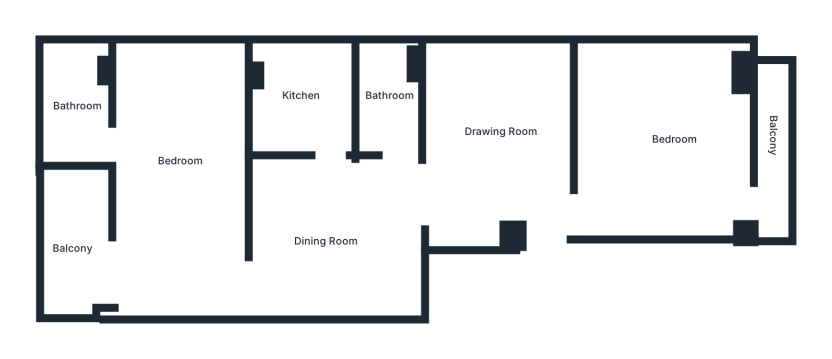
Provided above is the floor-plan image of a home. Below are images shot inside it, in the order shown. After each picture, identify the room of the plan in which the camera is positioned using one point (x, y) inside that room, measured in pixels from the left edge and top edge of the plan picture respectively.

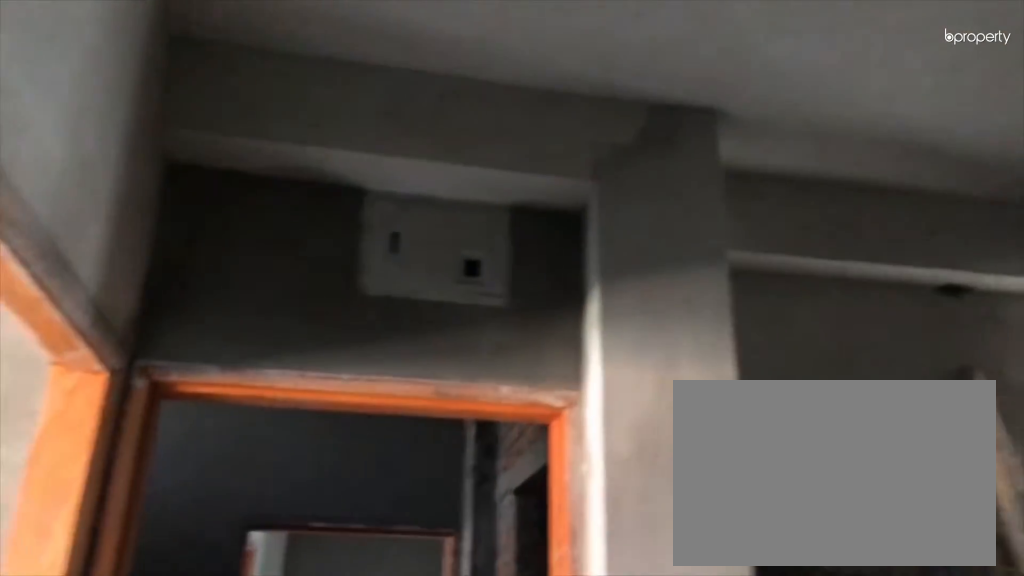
(491, 144)
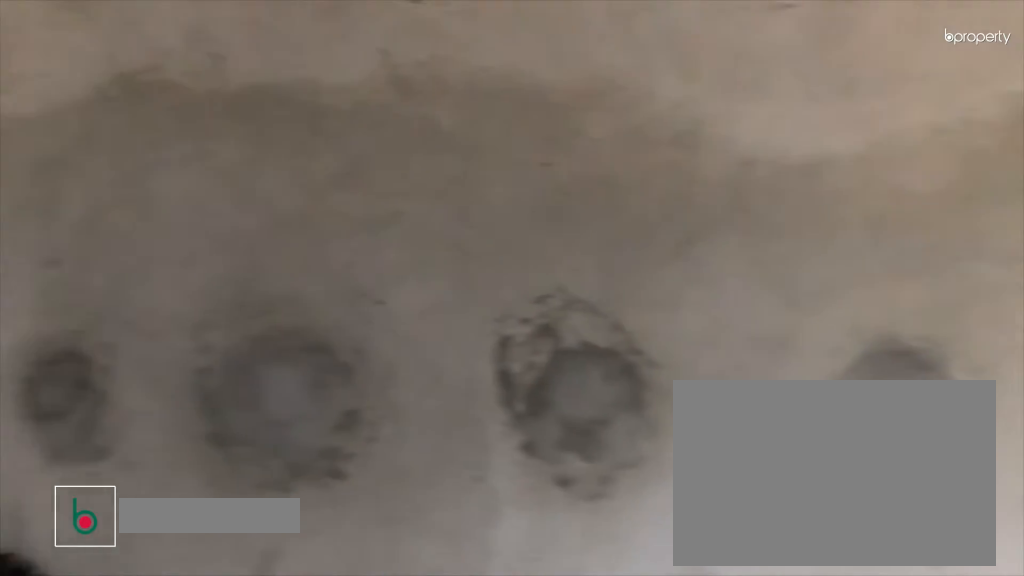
(331, 242)
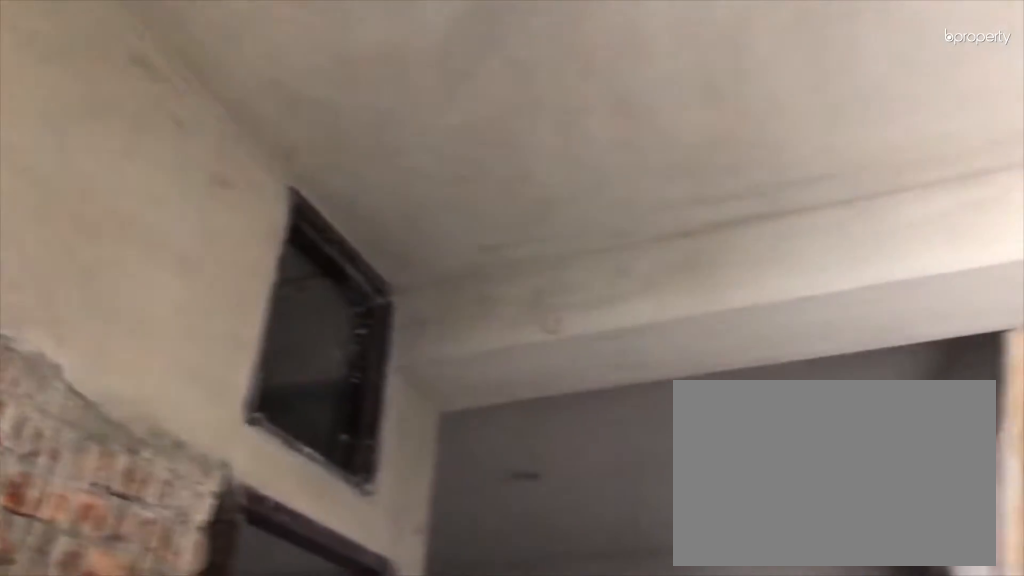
(330, 242)
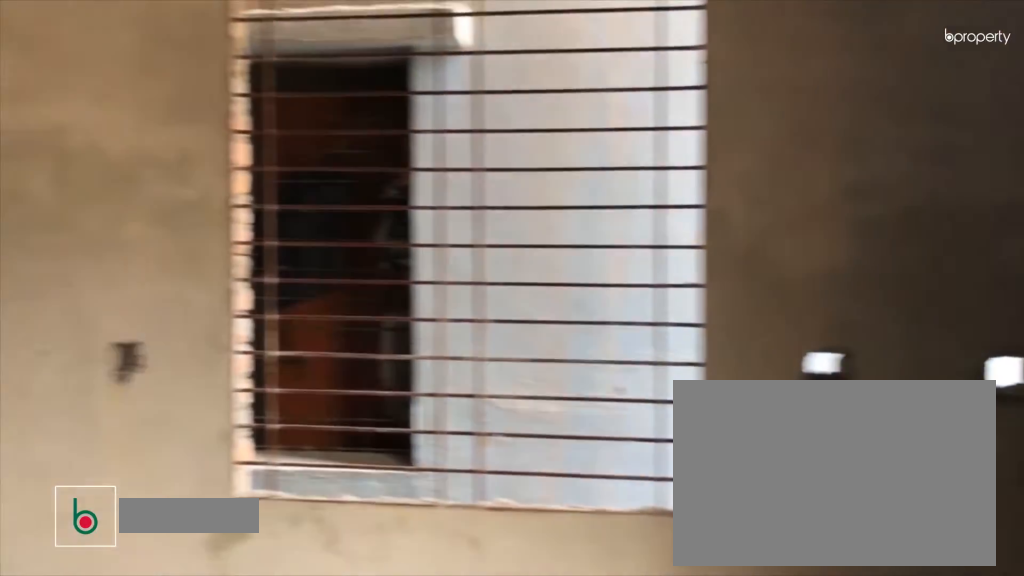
(660, 143)
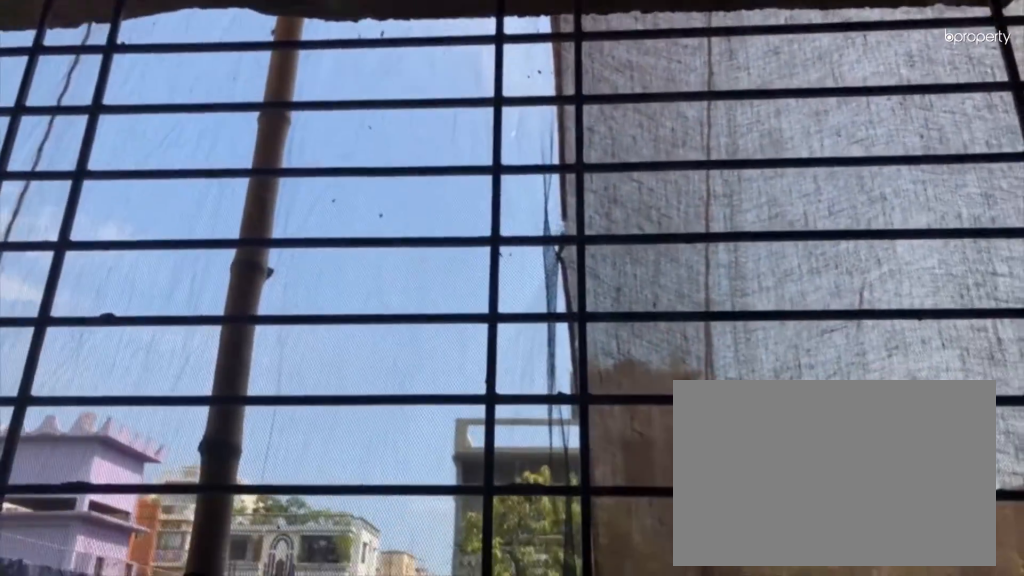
(772, 136)
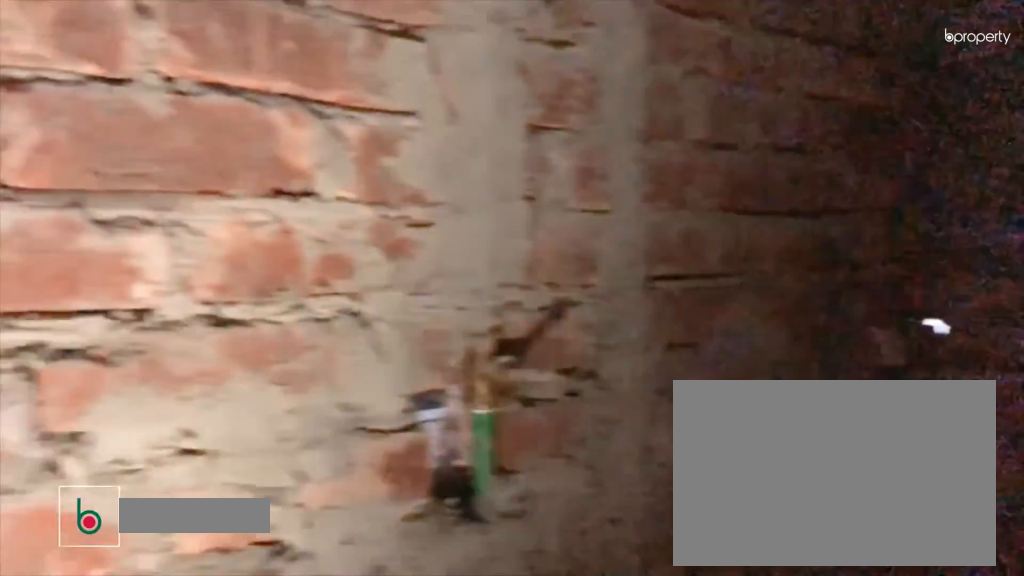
(388, 101)
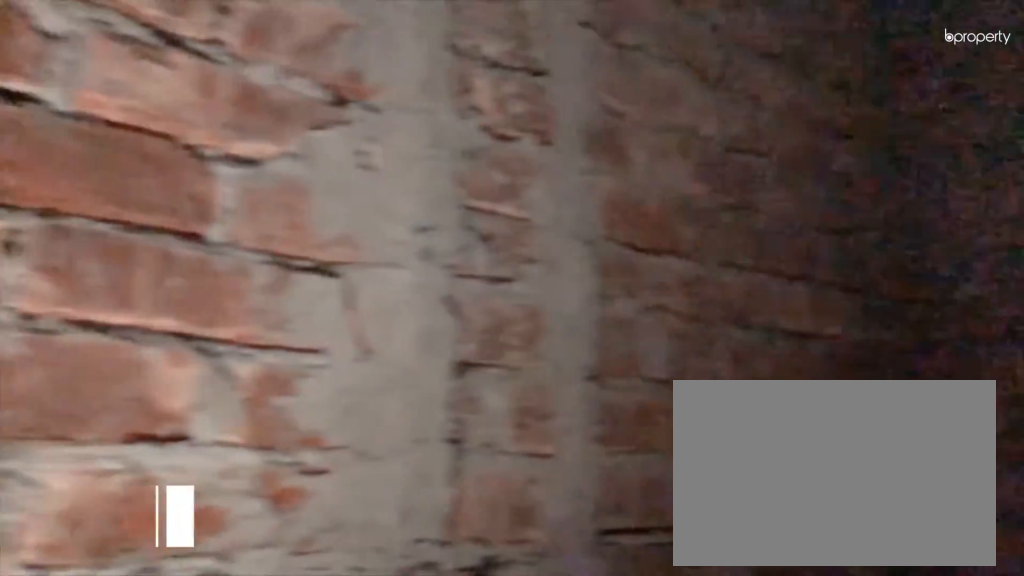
(388, 101)
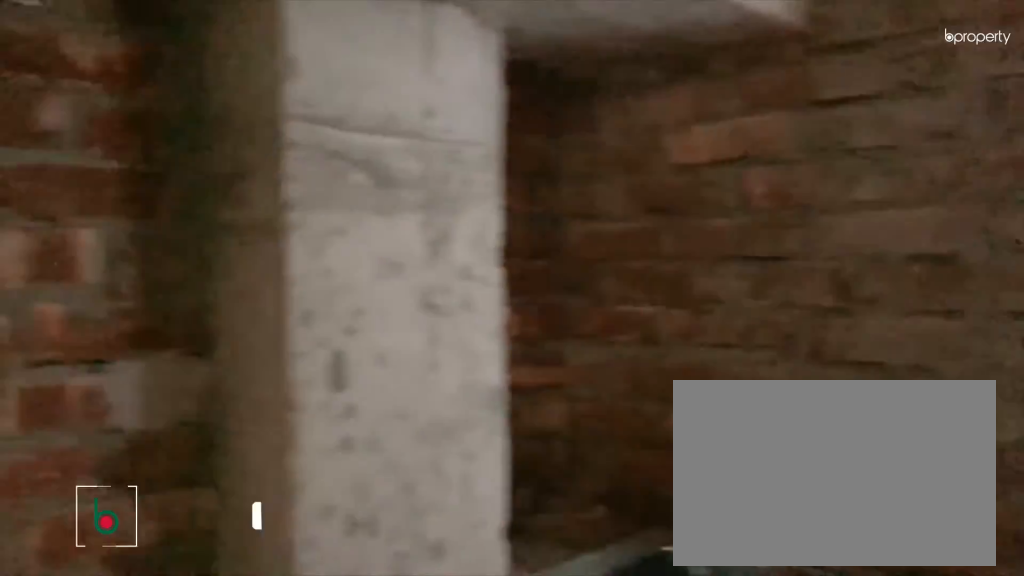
(302, 97)
